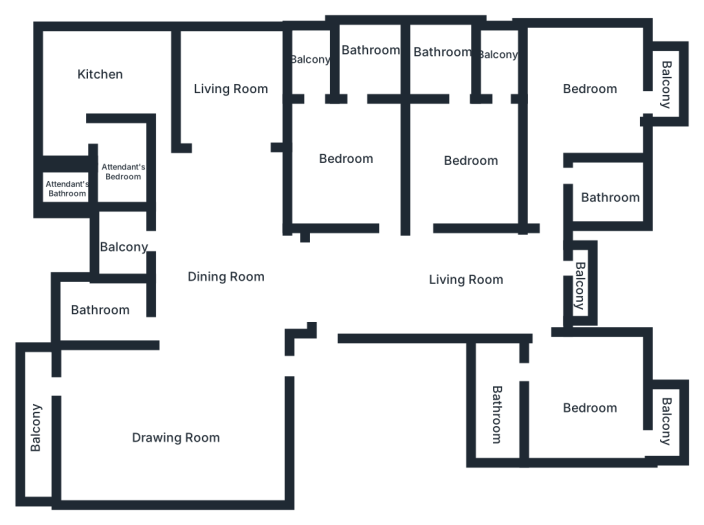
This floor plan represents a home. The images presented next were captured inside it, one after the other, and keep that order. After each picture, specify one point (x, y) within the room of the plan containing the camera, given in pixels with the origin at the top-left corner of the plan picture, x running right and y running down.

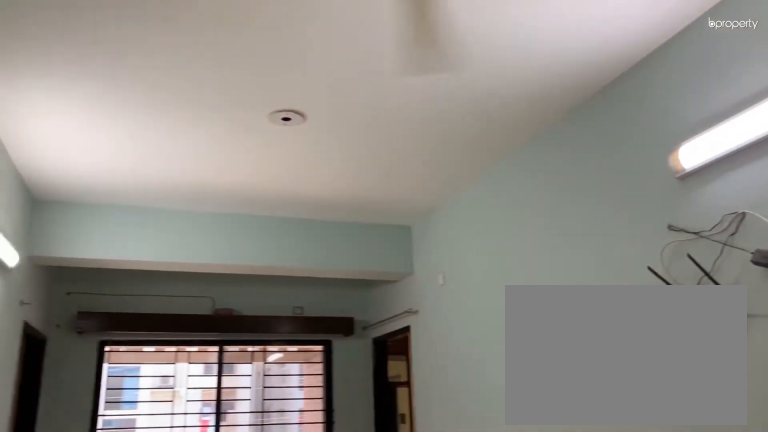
(393, 278)
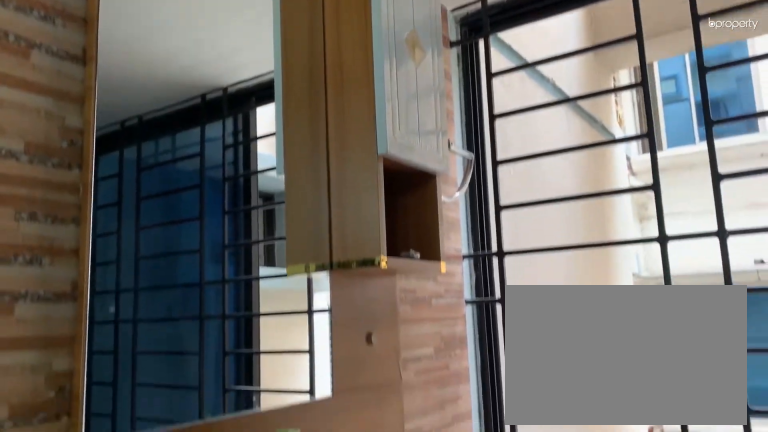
(119, 245)
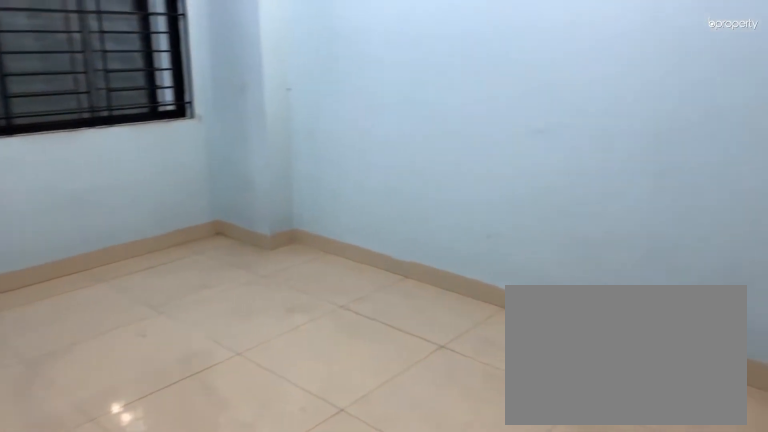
(224, 75)
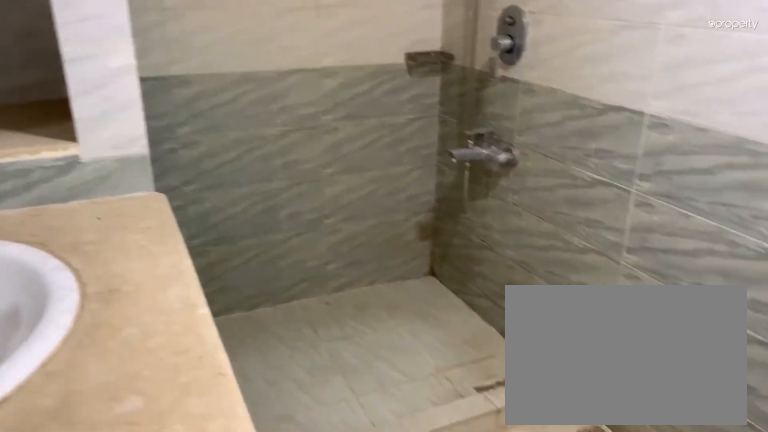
(609, 193)
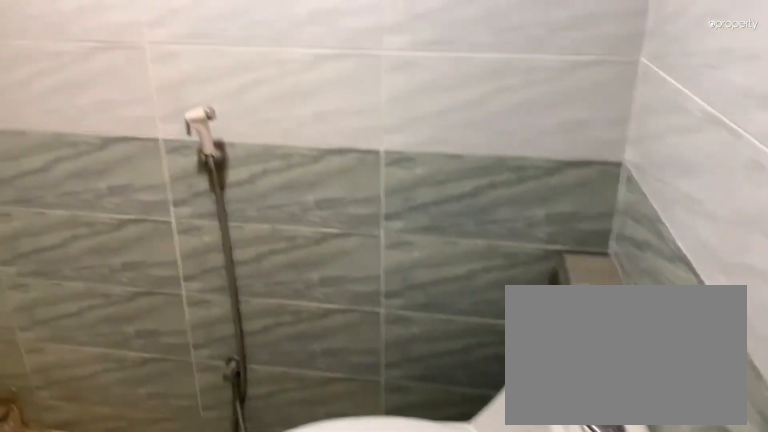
(609, 193)
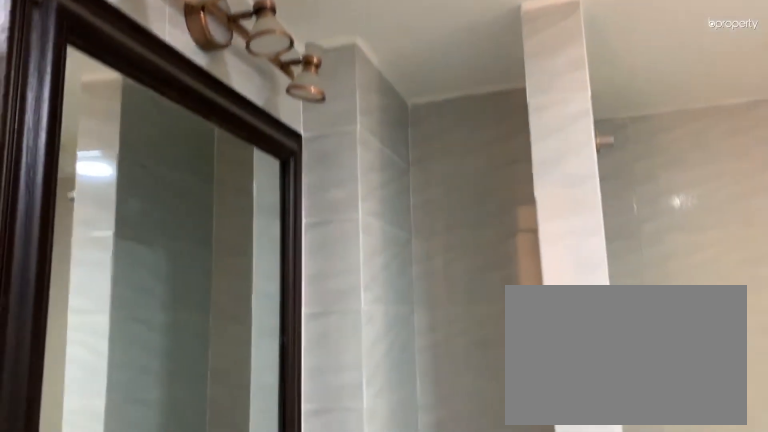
(609, 193)
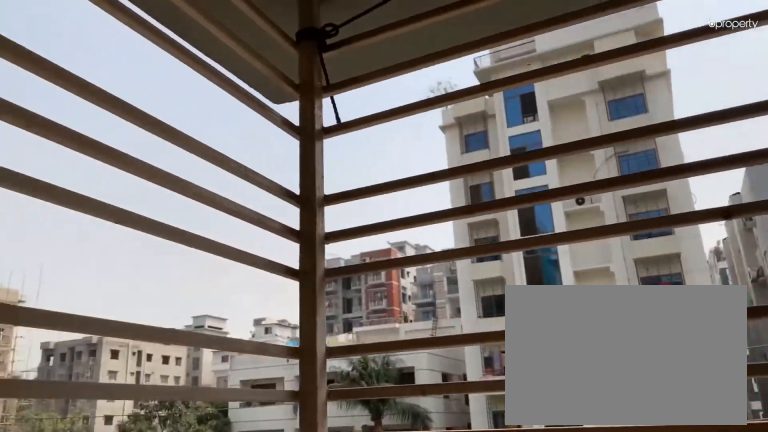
(670, 413)
